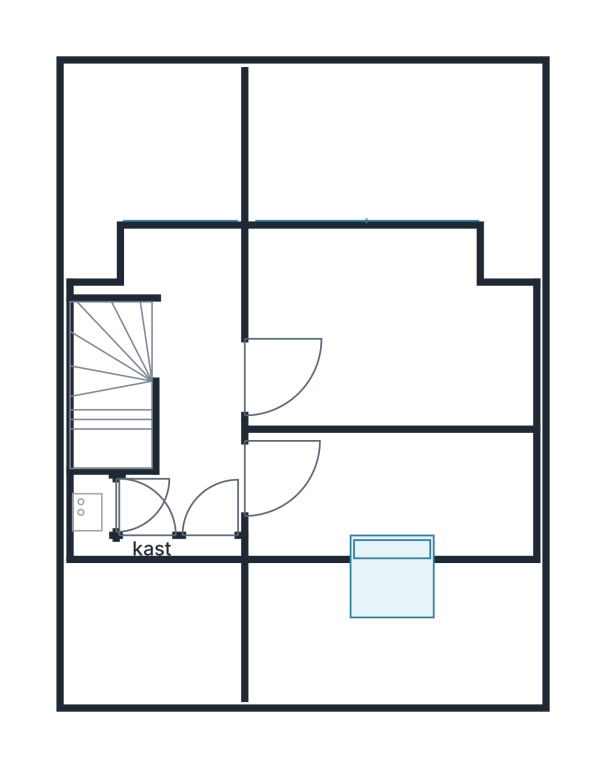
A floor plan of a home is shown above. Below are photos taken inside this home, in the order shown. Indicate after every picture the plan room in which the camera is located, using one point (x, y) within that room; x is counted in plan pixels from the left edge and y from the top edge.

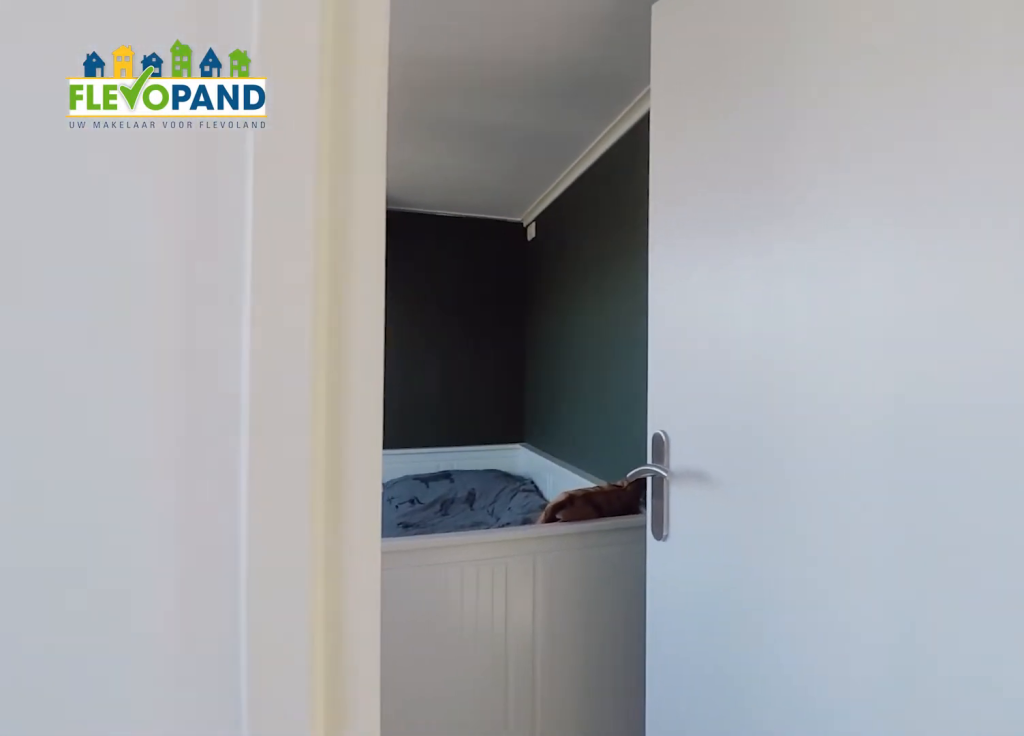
(185, 260)
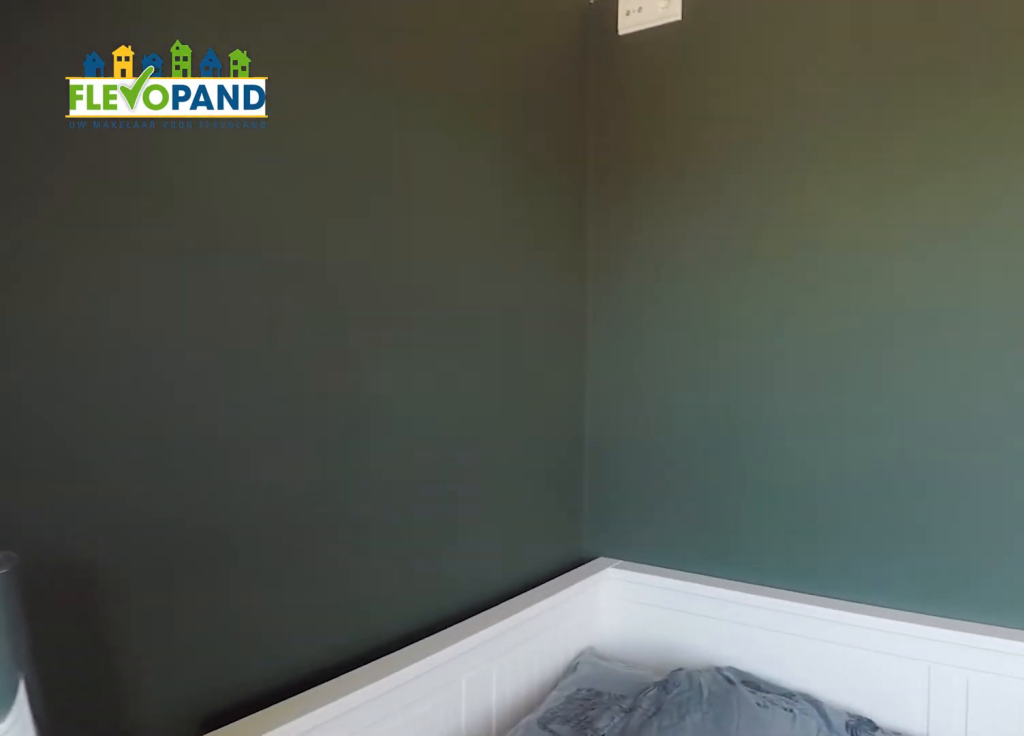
(303, 282)
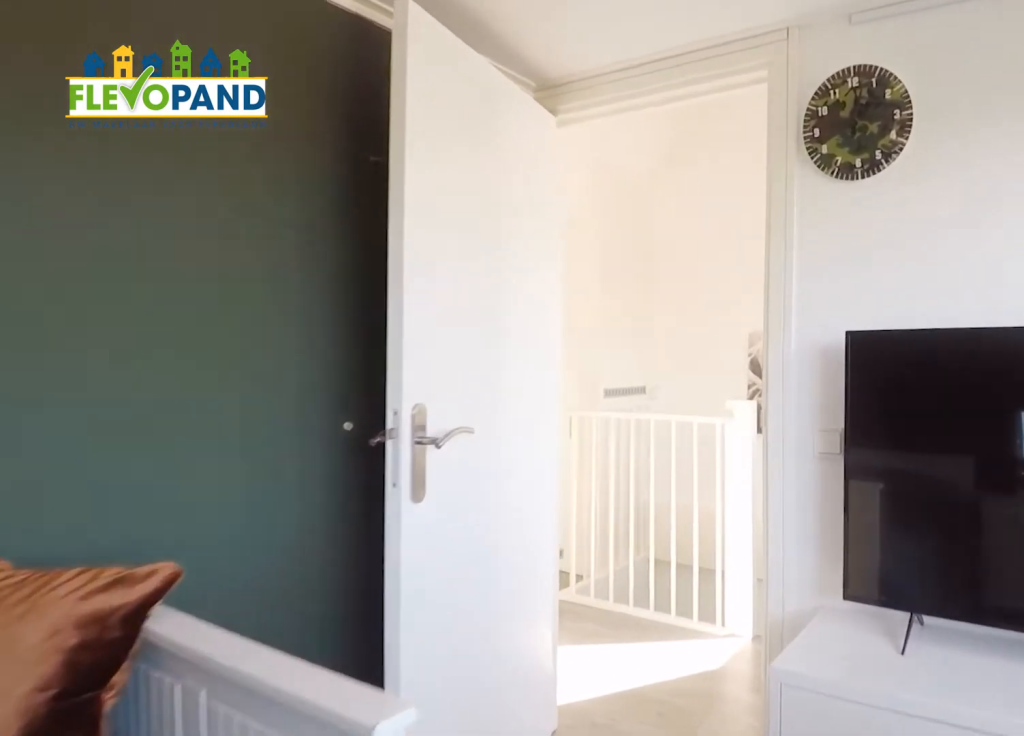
(303, 282)
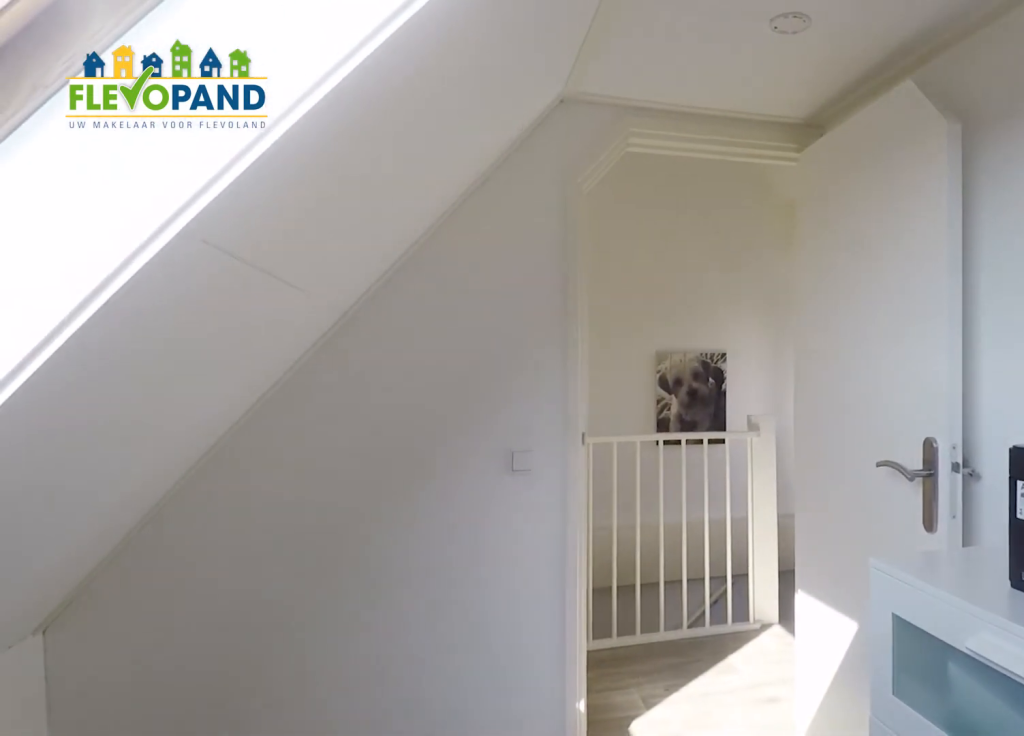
(393, 506)
